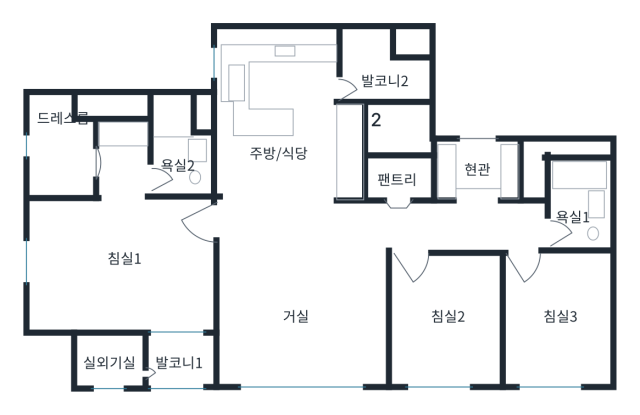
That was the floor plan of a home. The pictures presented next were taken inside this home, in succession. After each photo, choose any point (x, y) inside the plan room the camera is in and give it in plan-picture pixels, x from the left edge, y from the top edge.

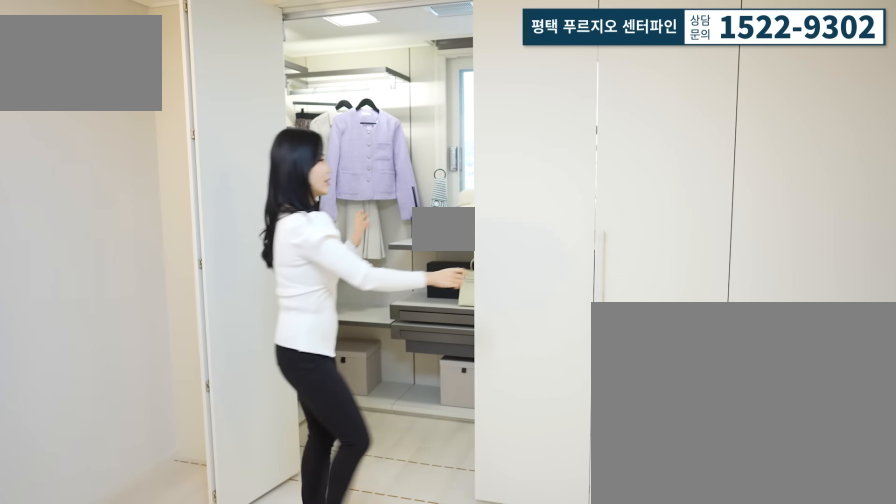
(77, 263)
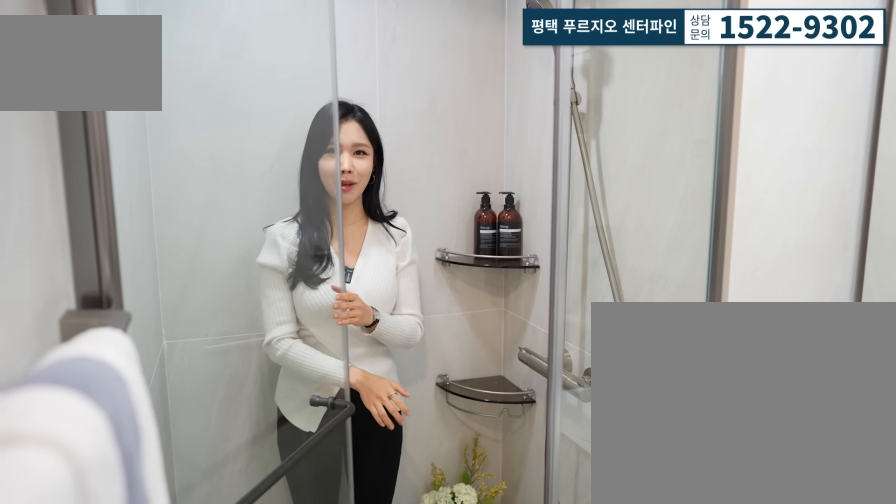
(175, 162)
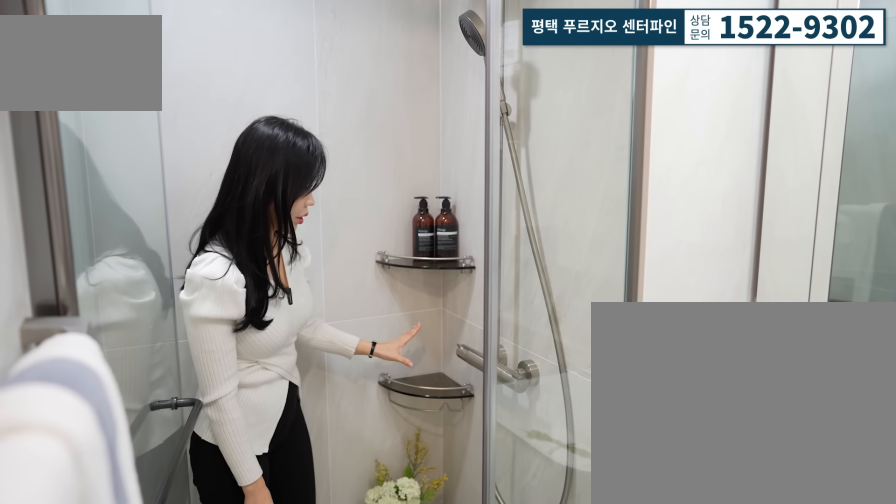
(175, 162)
